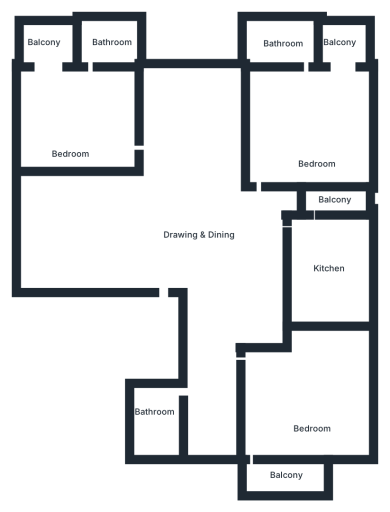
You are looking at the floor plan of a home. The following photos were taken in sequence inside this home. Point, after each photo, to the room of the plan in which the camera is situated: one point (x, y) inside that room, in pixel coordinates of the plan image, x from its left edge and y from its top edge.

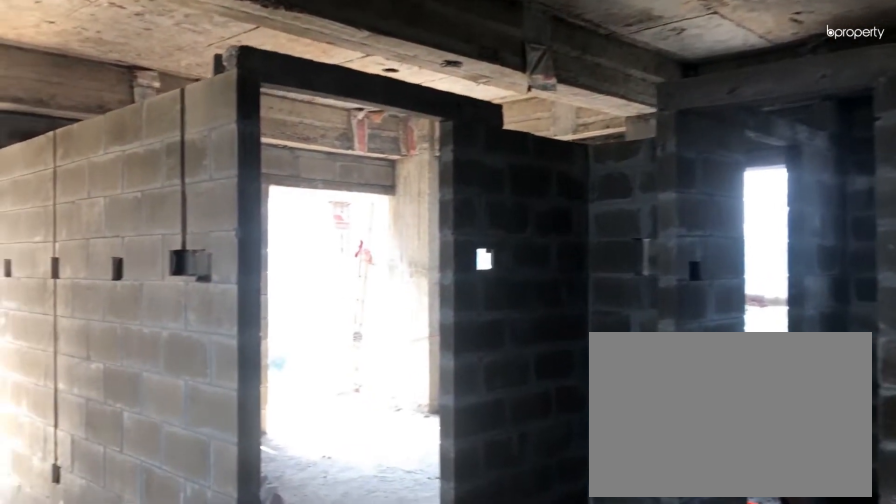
(199, 206)
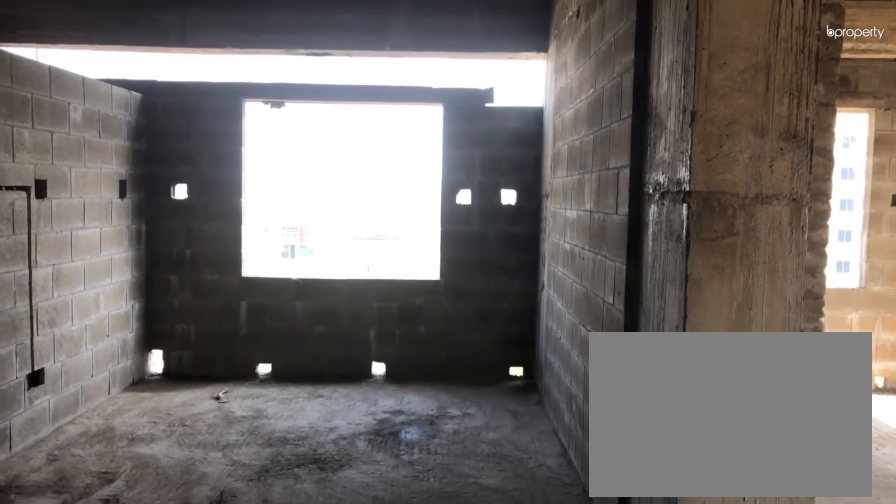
(200, 205)
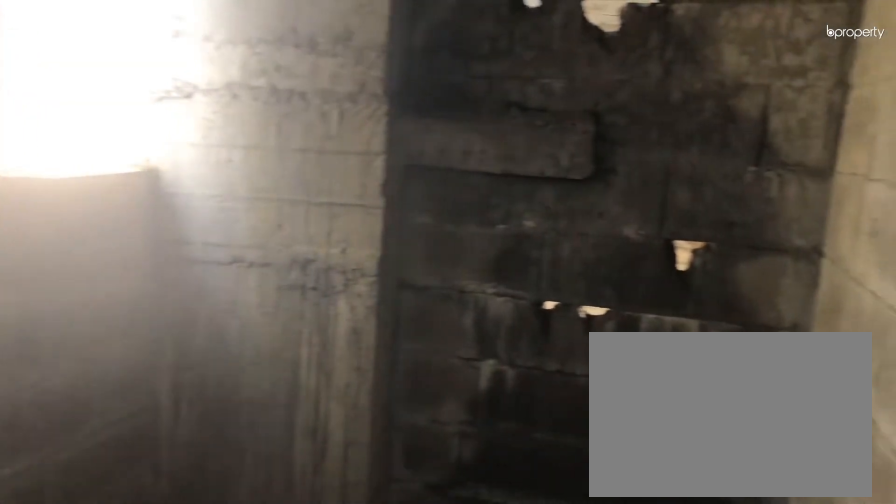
(156, 426)
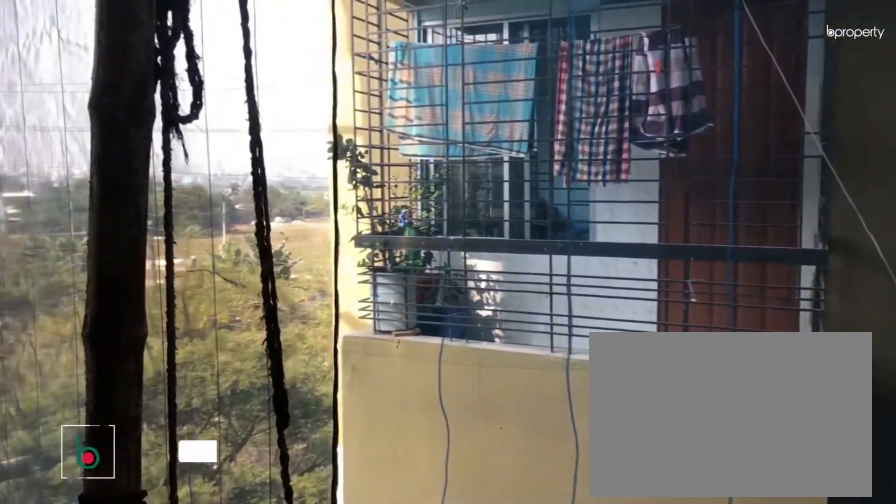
(285, 478)
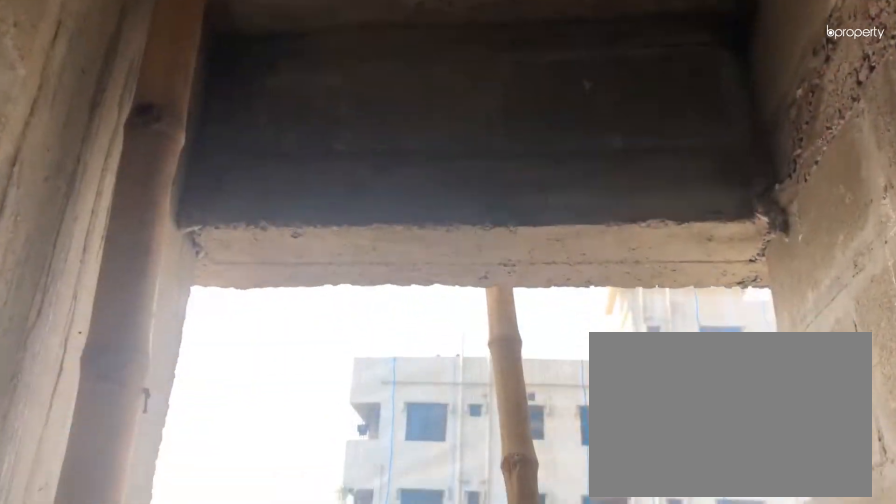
(344, 198)
